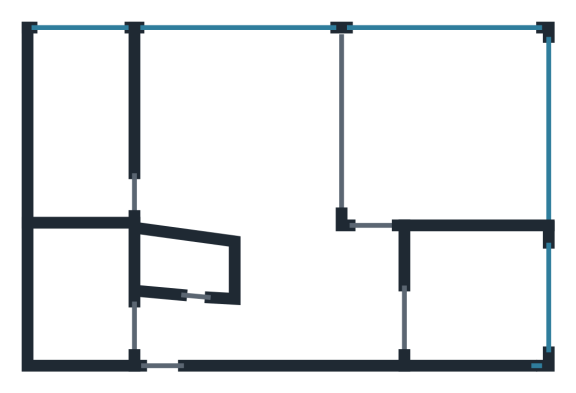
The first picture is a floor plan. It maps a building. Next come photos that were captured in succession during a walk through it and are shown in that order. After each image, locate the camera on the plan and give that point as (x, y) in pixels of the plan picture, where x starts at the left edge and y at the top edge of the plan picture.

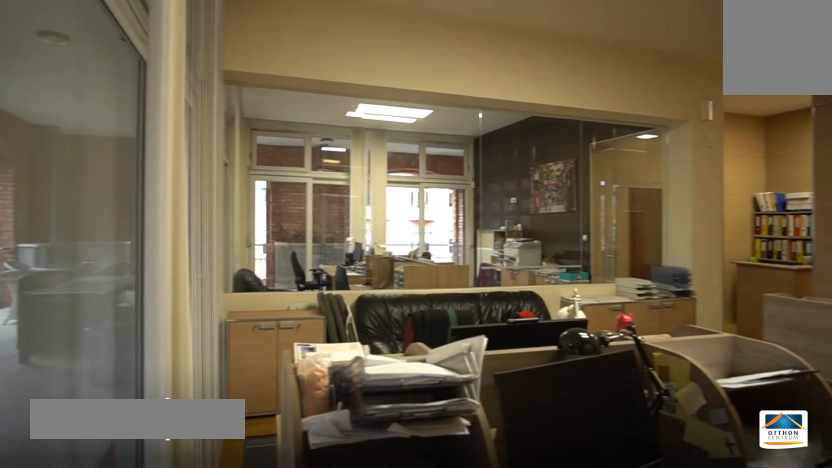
(234, 137)
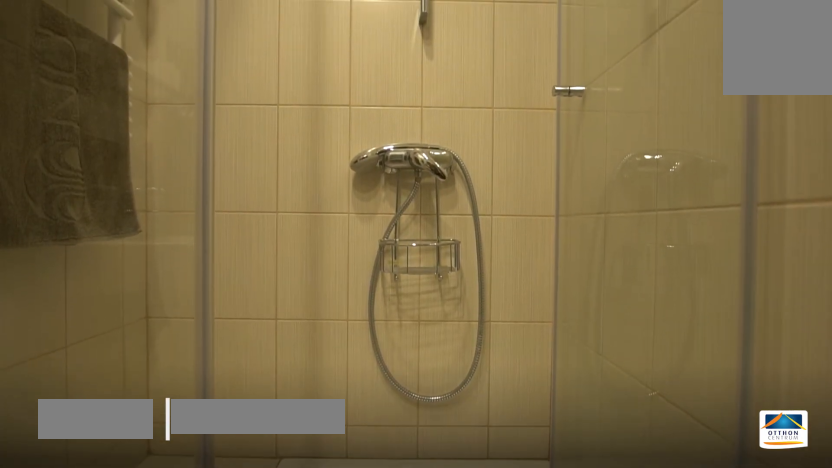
(174, 263)
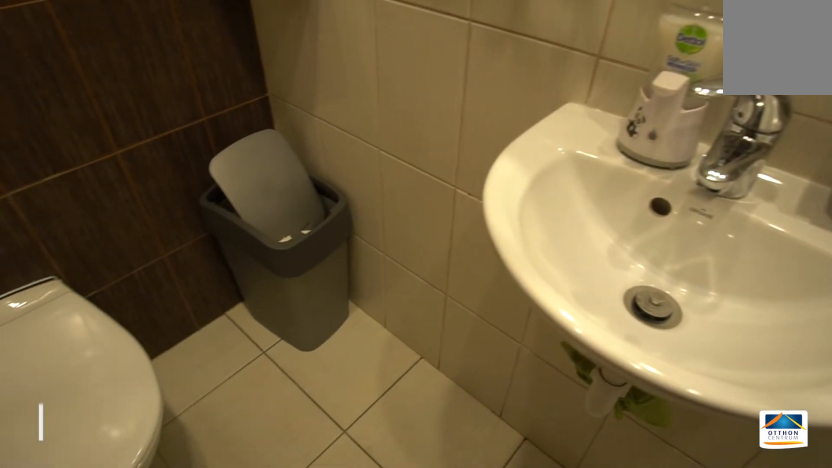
(172, 262)
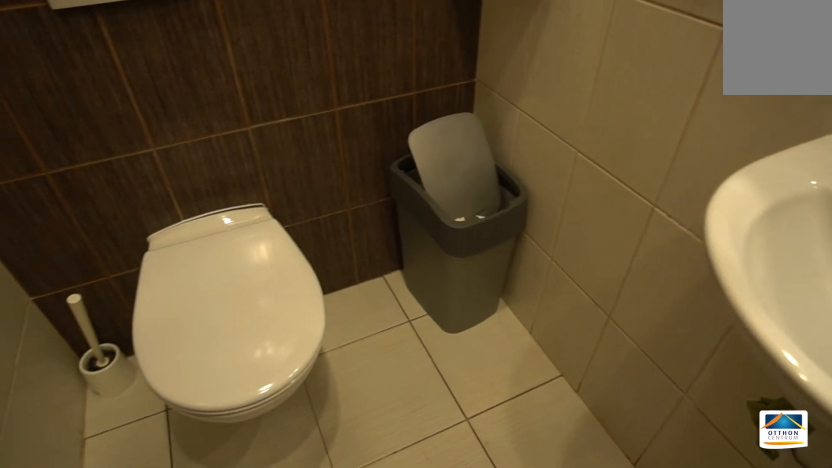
(174, 263)
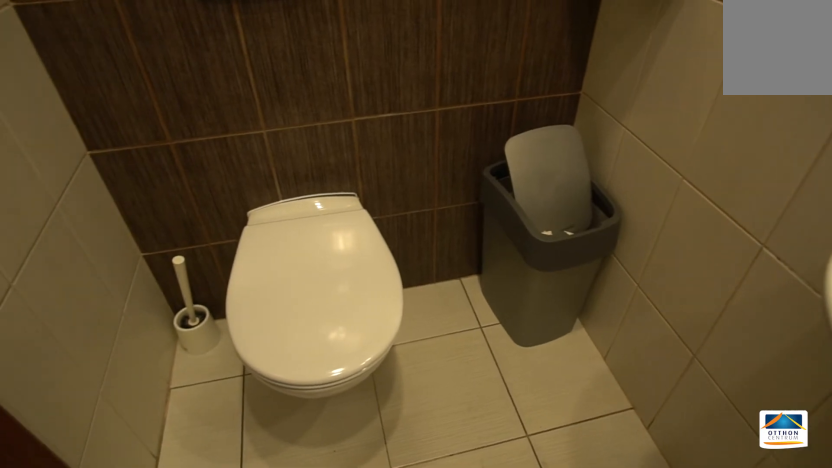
(173, 261)
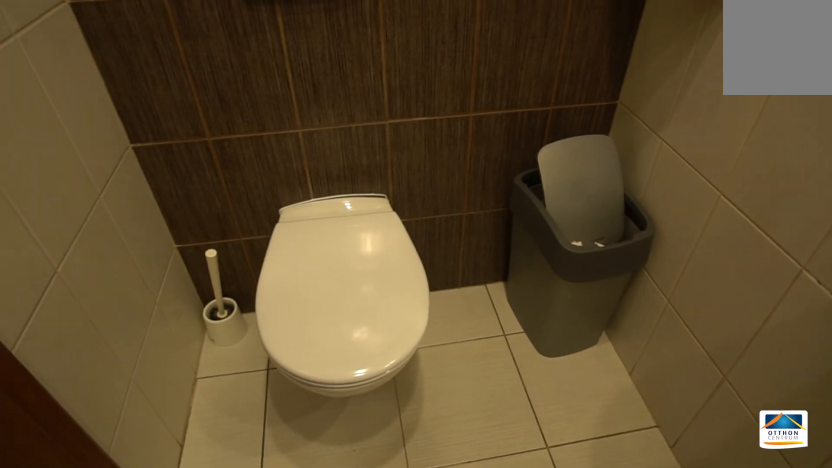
(173, 261)
